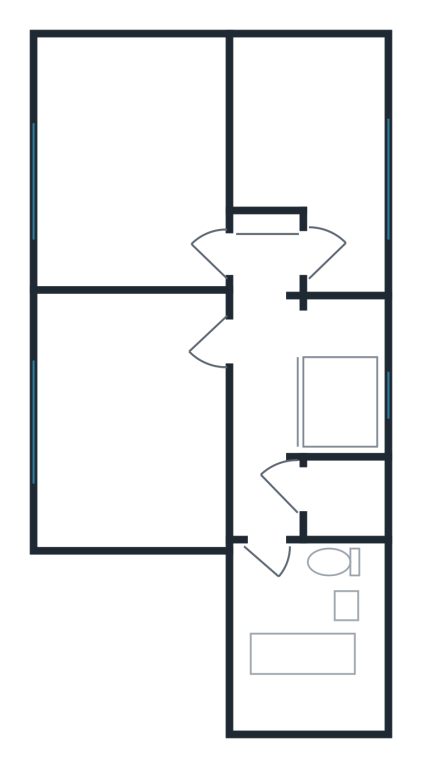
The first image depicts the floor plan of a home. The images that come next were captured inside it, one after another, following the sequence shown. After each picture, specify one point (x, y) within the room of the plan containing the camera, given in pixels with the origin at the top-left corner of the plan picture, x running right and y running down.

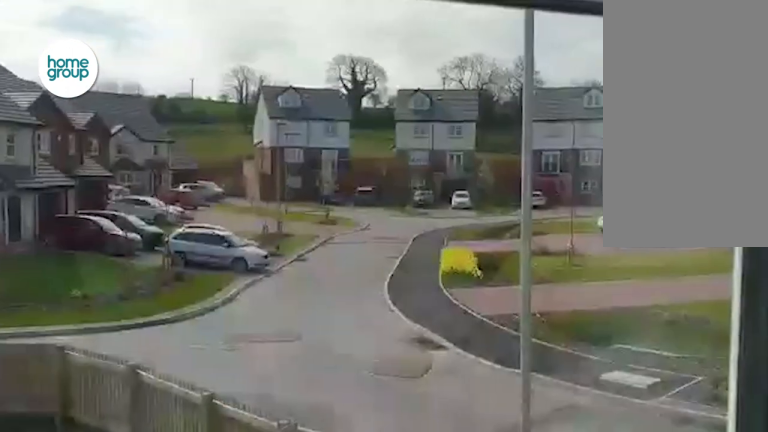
(301, 392)
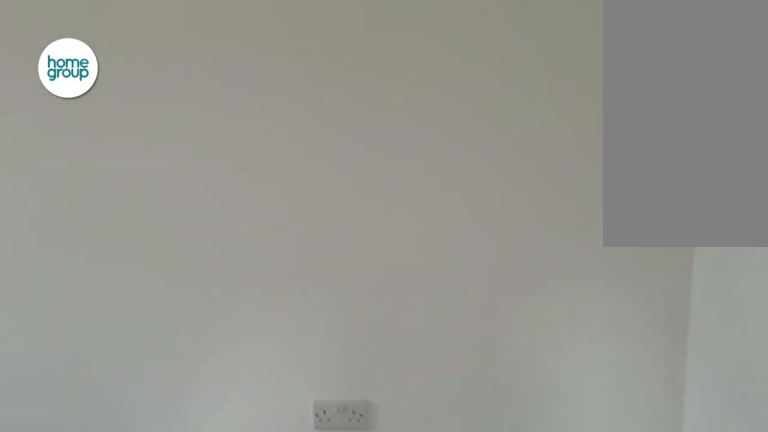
(134, 415)
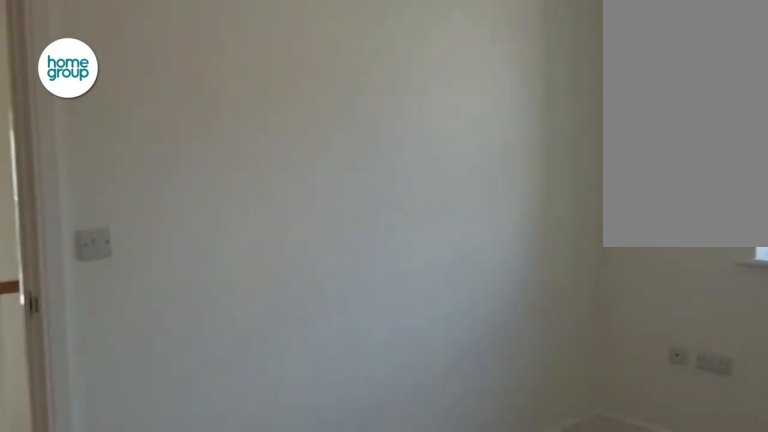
(134, 415)
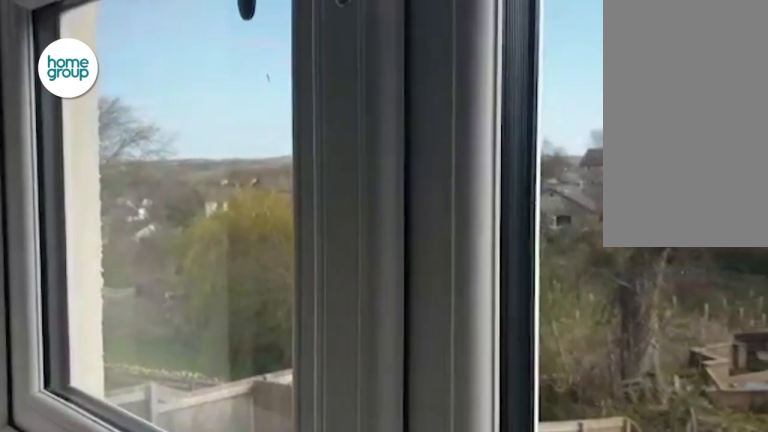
(138, 189)
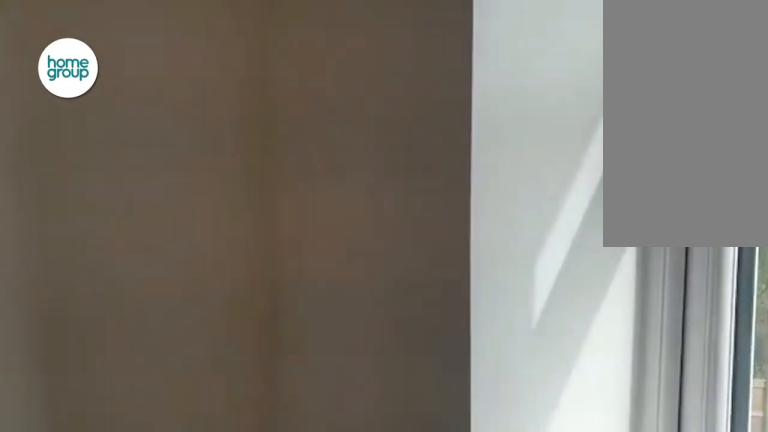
(311, 148)
